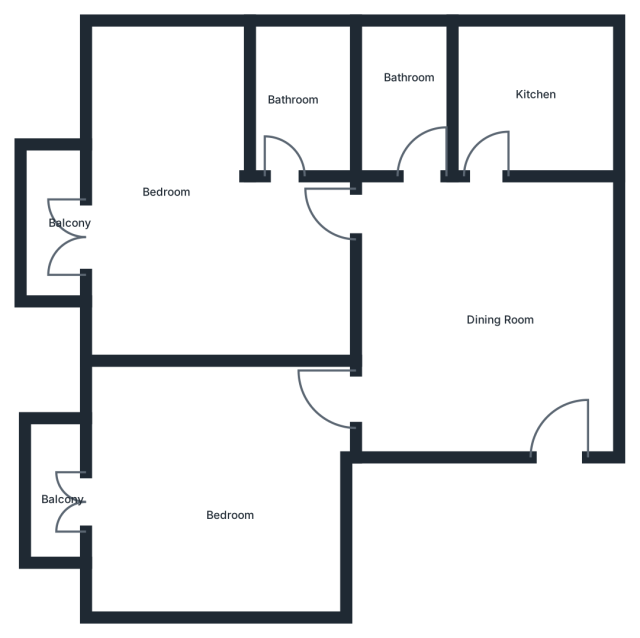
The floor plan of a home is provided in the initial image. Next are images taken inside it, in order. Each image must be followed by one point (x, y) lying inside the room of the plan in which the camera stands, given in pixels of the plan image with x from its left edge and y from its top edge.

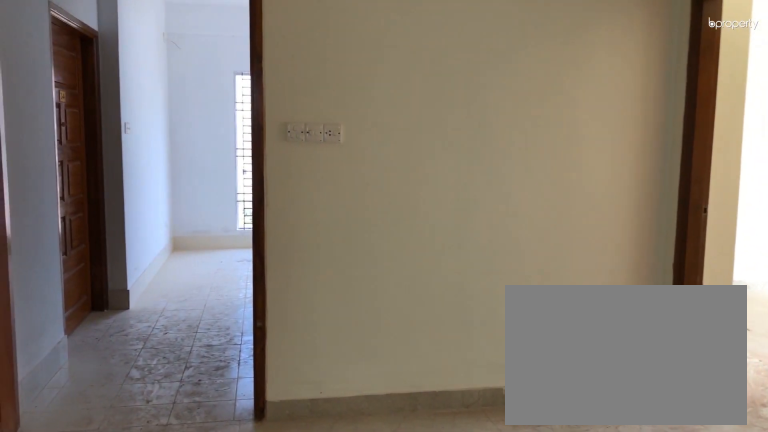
(484, 295)
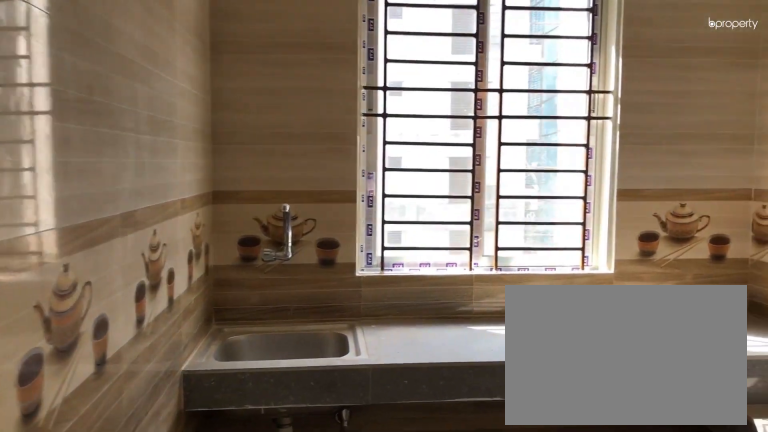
(529, 101)
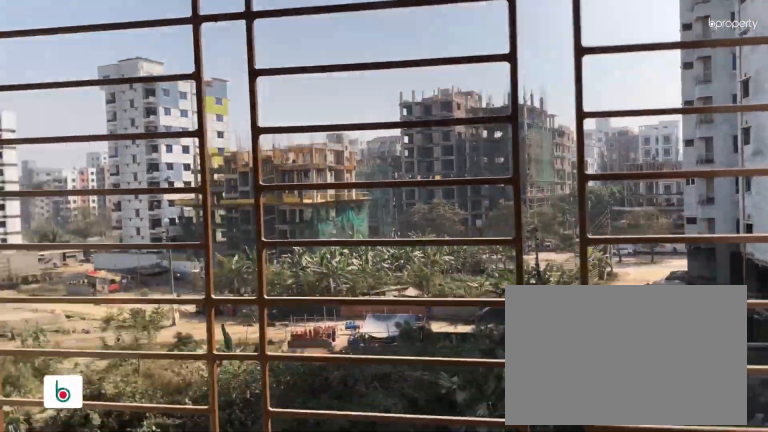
(56, 224)
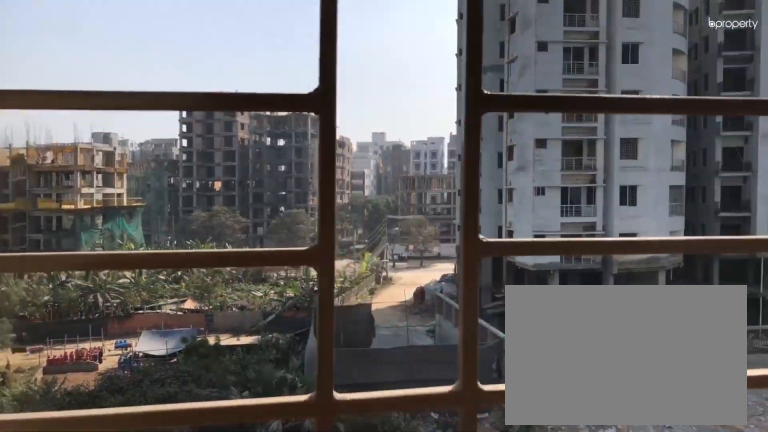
(60, 224)
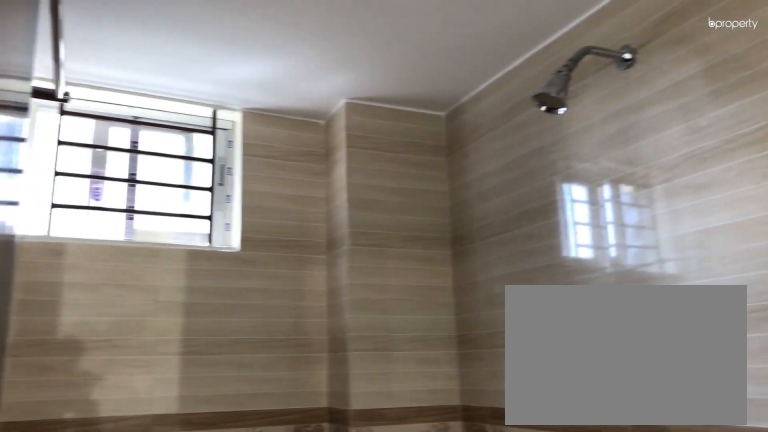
(290, 103)
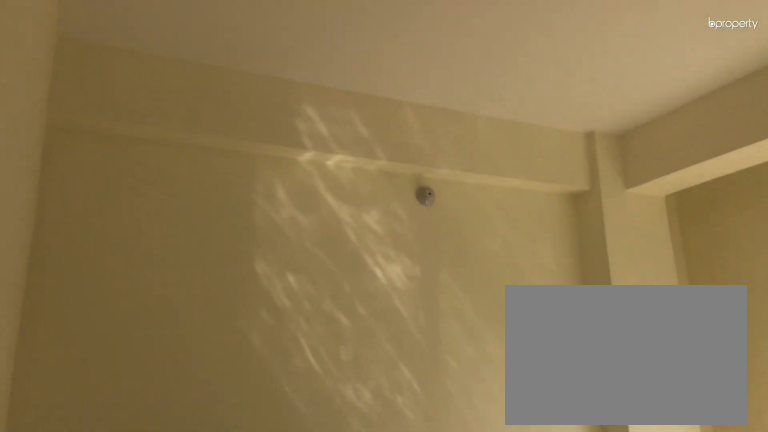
(211, 495)
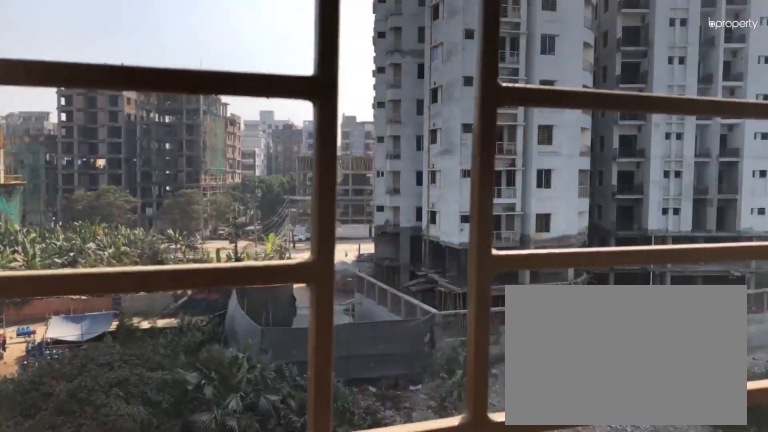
(56, 492)
